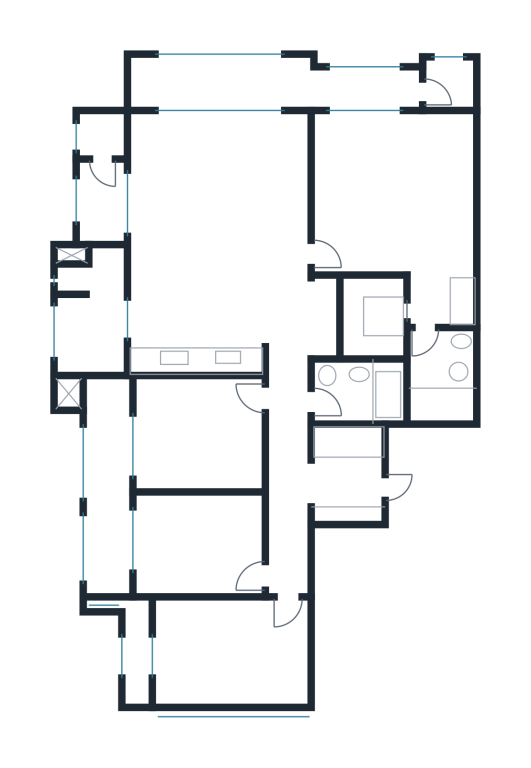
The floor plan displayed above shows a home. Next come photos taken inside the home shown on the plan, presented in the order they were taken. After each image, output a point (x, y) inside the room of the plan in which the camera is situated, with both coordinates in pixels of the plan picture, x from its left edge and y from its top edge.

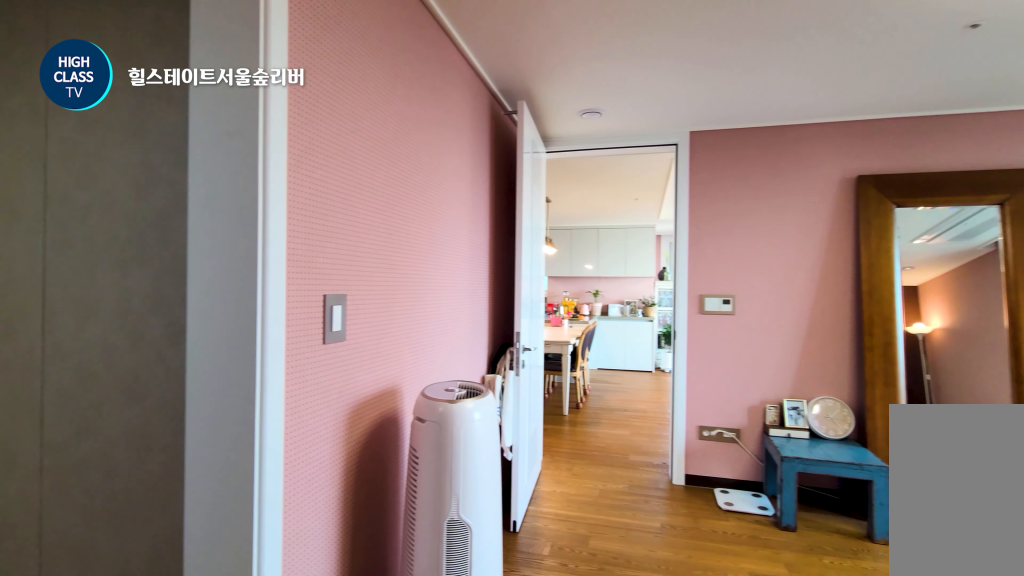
(391, 165)
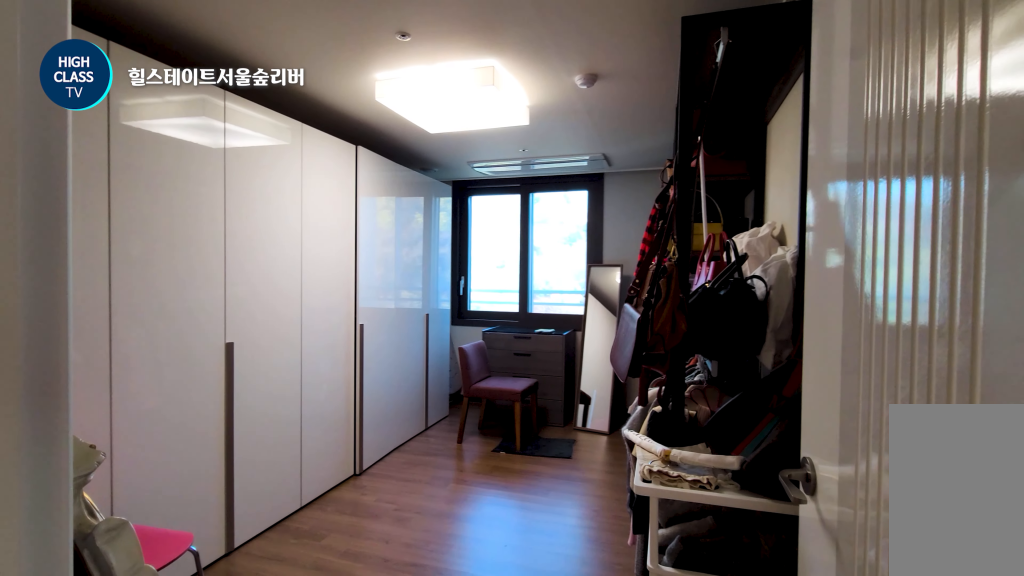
(176, 433)
